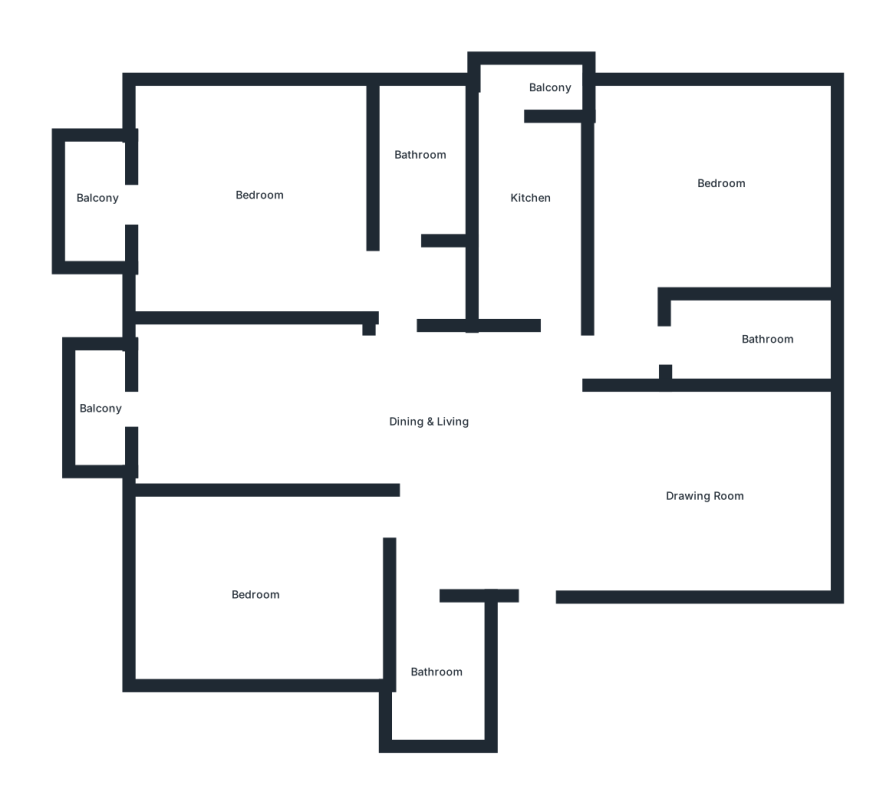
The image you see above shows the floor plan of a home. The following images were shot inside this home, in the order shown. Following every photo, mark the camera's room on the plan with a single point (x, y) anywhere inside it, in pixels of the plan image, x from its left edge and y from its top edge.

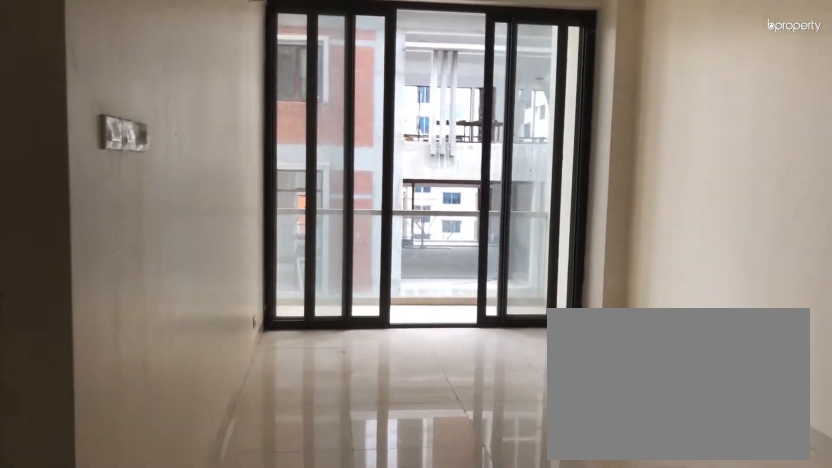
(247, 419)
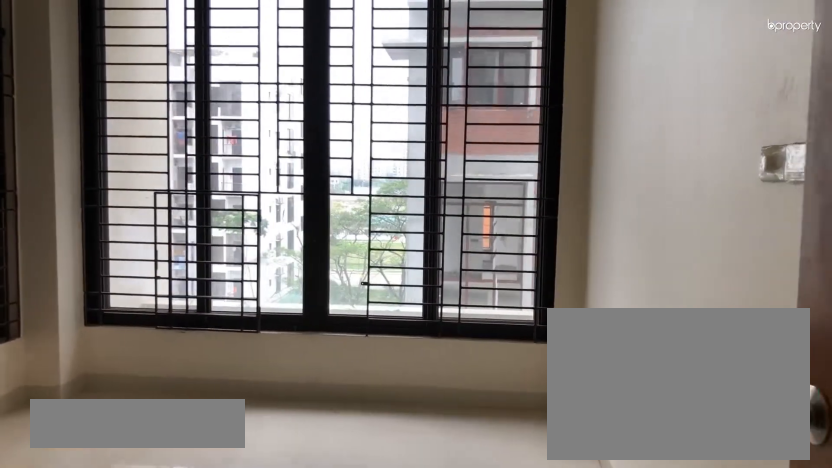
(253, 594)
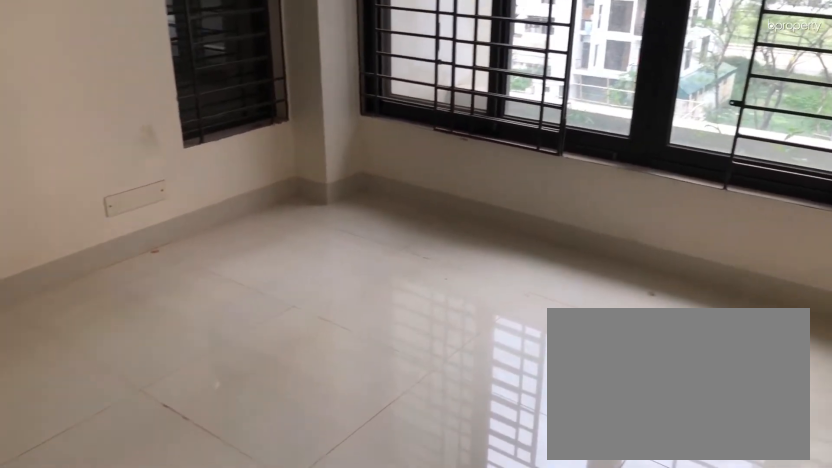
(253, 594)
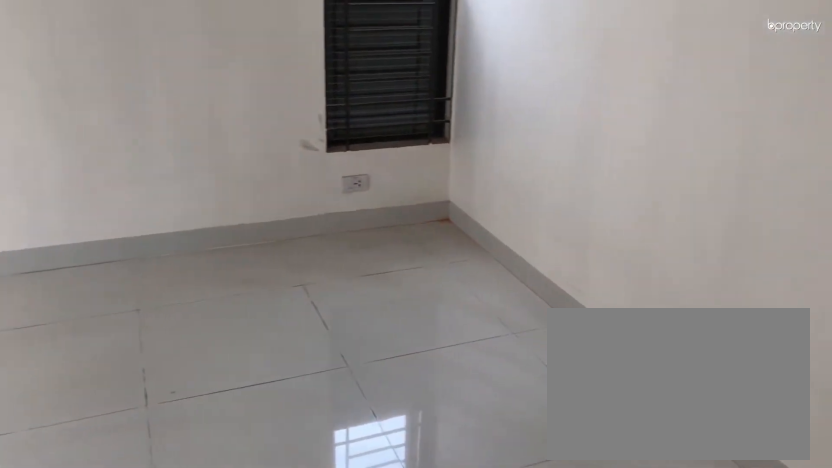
(253, 199)
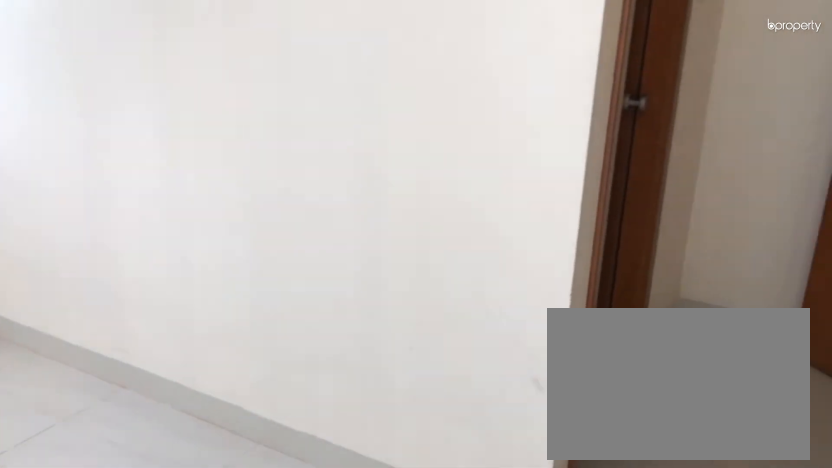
(253, 199)
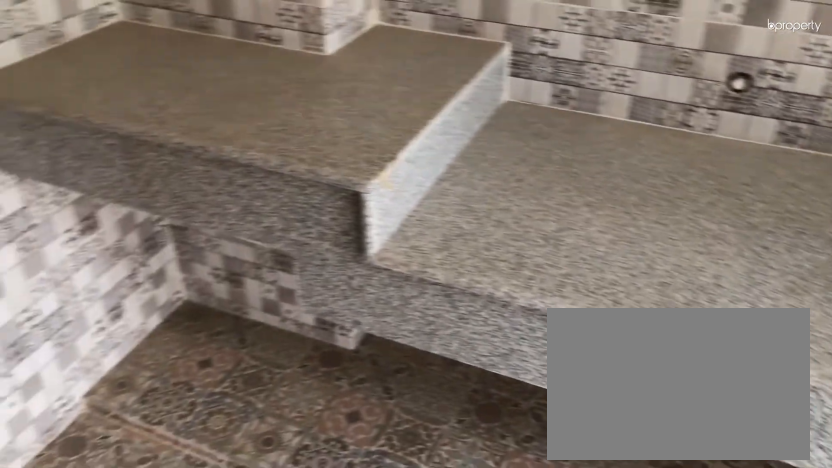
(527, 212)
